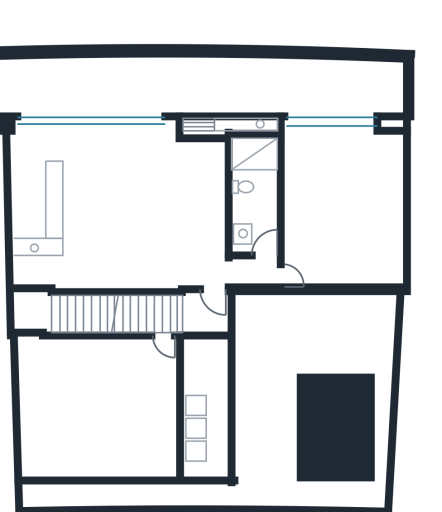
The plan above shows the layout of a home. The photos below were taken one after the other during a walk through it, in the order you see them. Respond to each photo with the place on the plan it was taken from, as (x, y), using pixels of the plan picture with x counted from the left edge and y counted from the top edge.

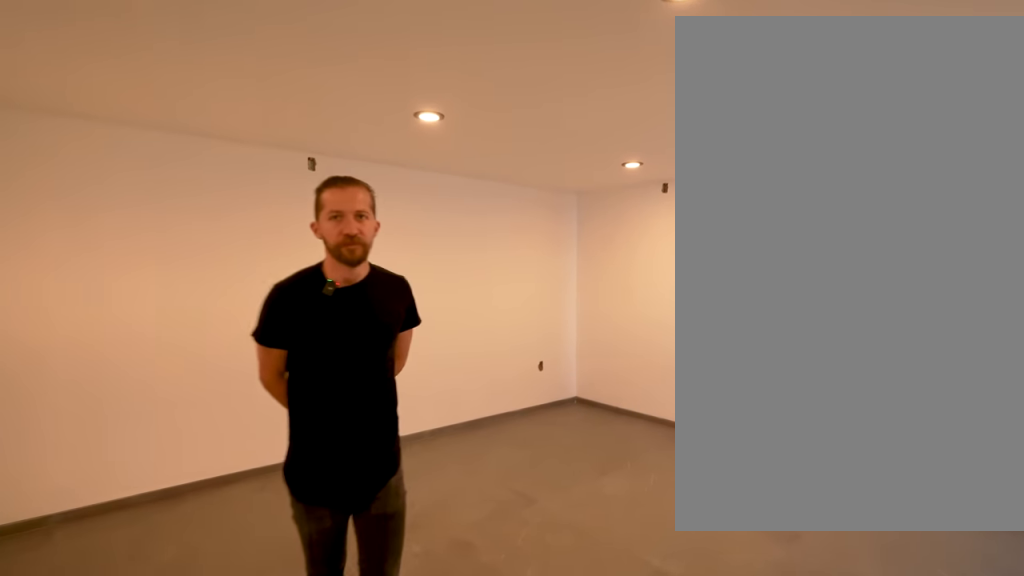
(159, 340)
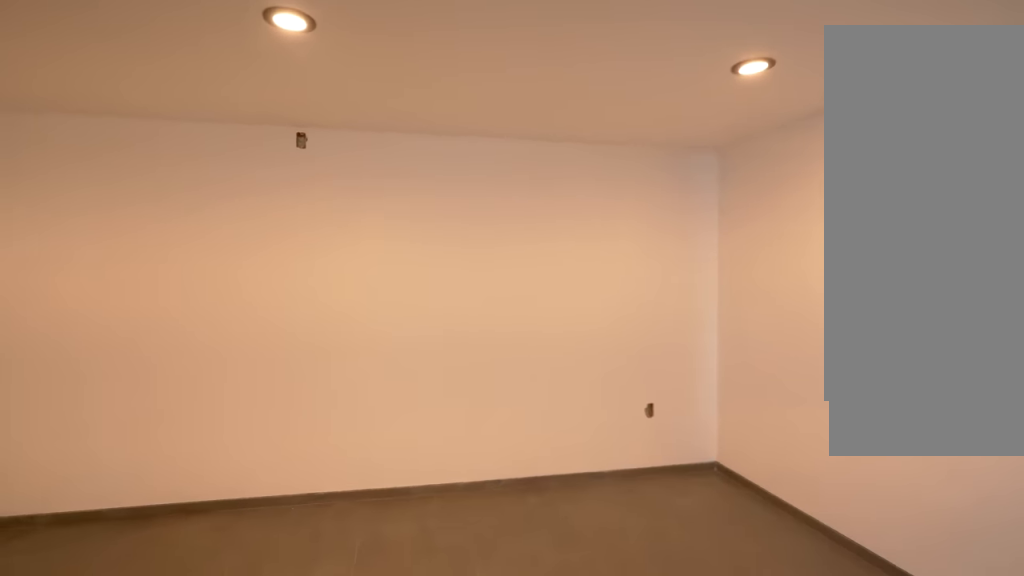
(137, 355)
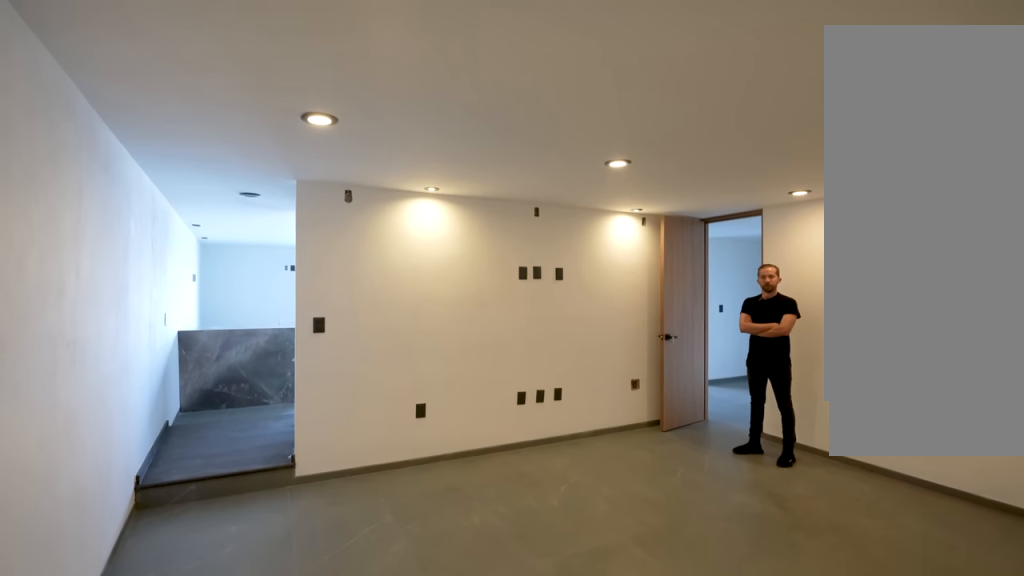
(32, 460)
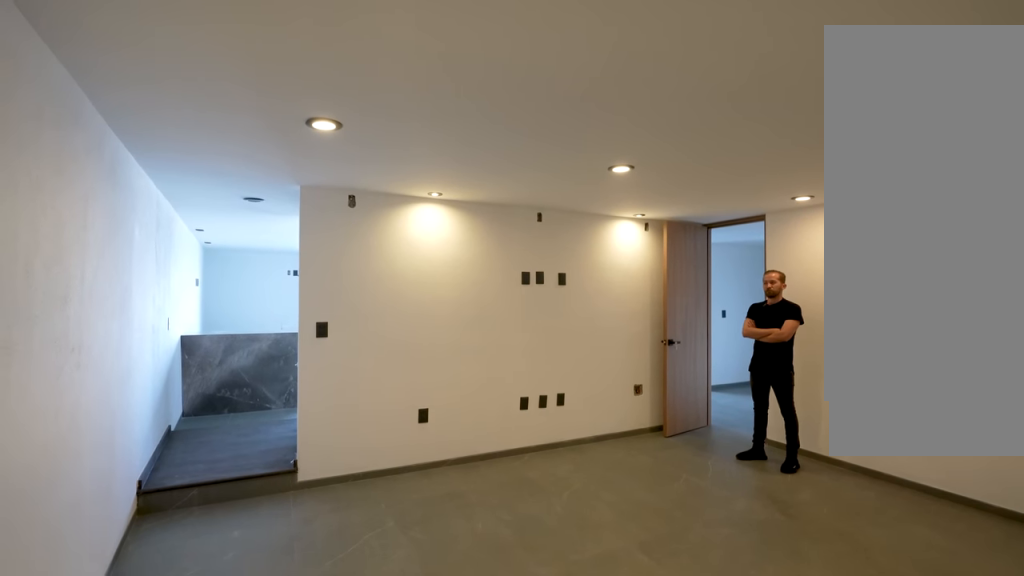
(32, 460)
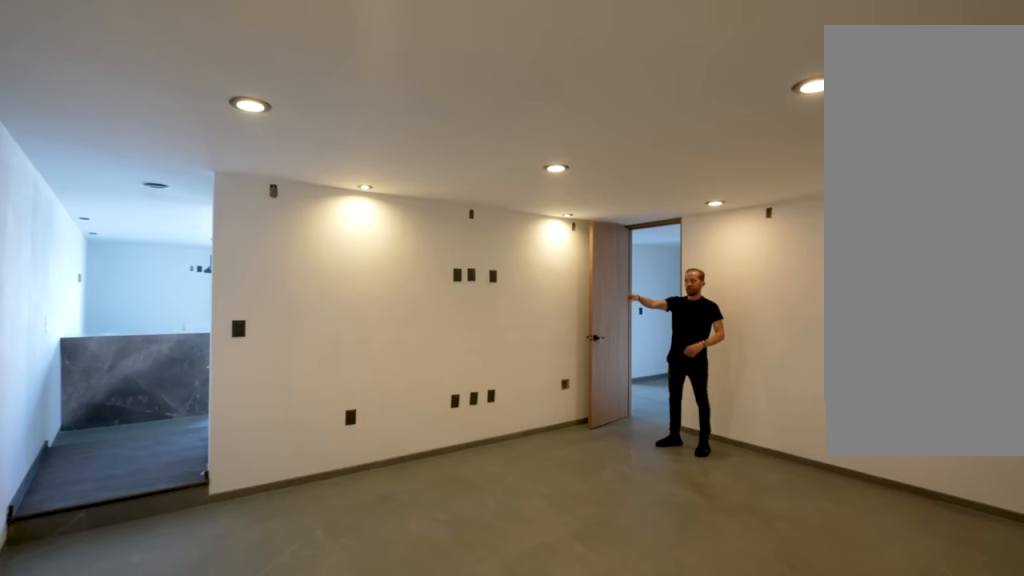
(32, 460)
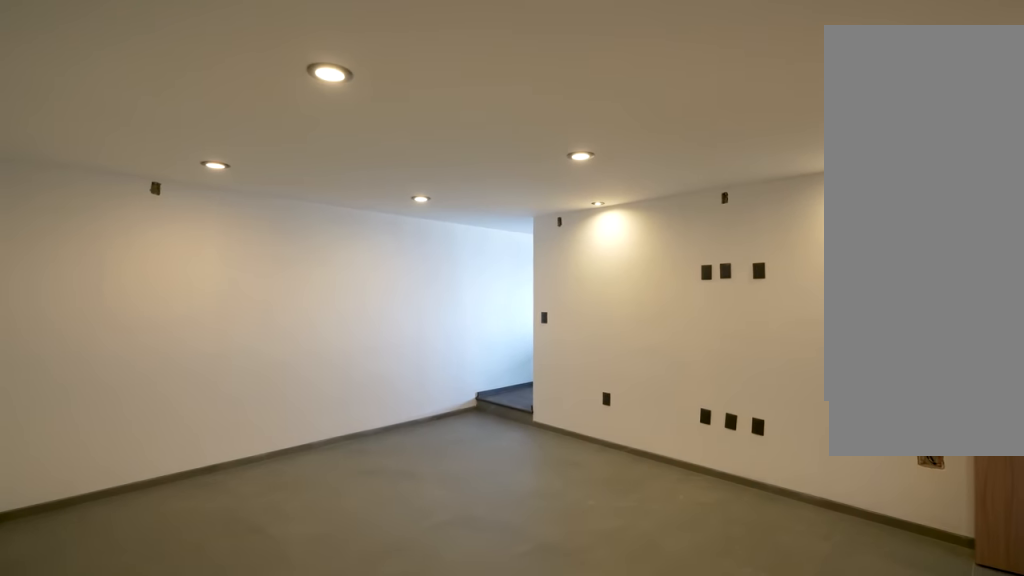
(137, 459)
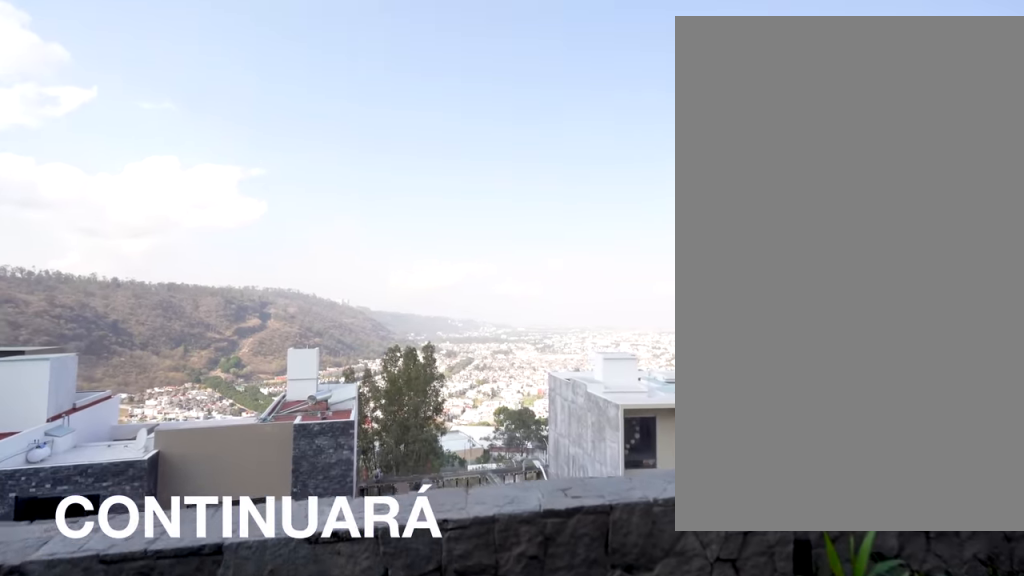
(135, 90)
